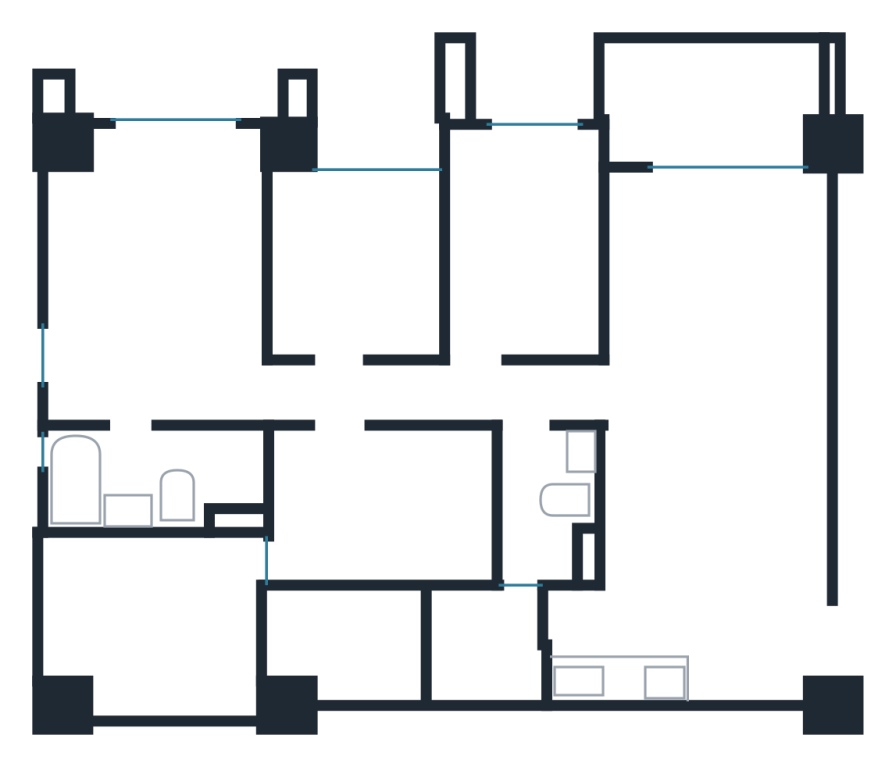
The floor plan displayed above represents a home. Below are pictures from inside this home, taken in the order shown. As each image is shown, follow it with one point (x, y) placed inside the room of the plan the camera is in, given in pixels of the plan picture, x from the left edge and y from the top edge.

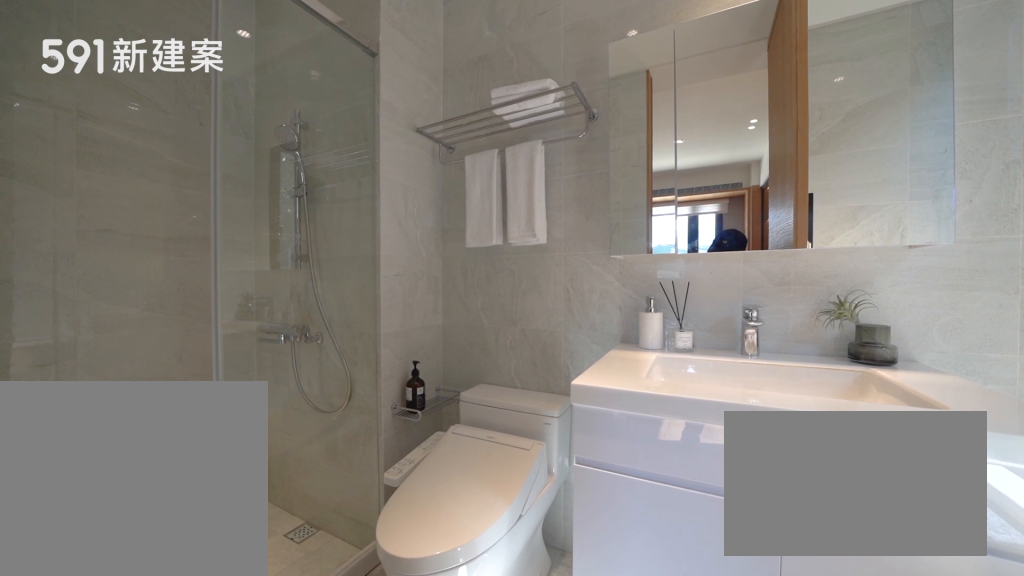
(152, 478)
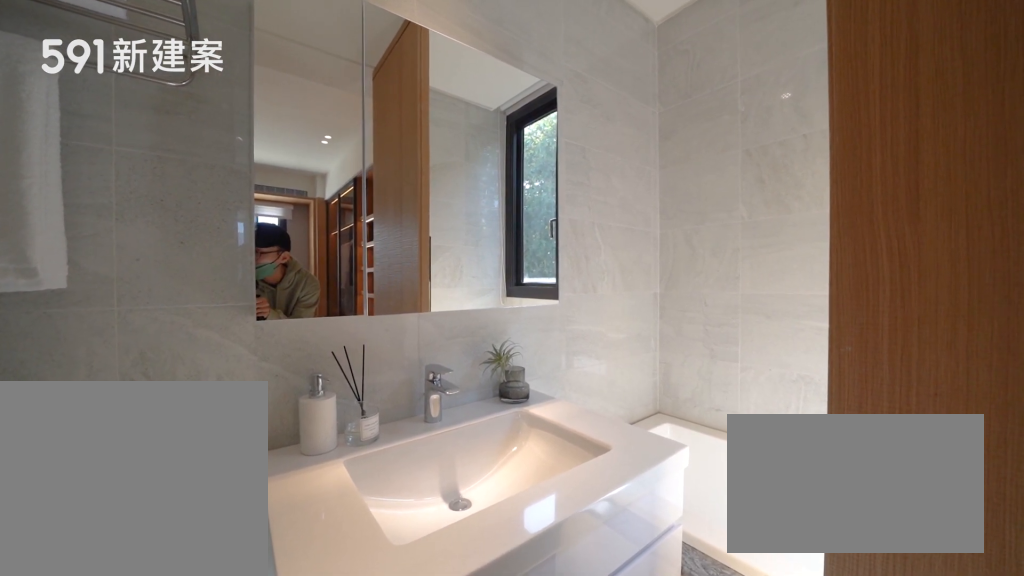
(152, 478)
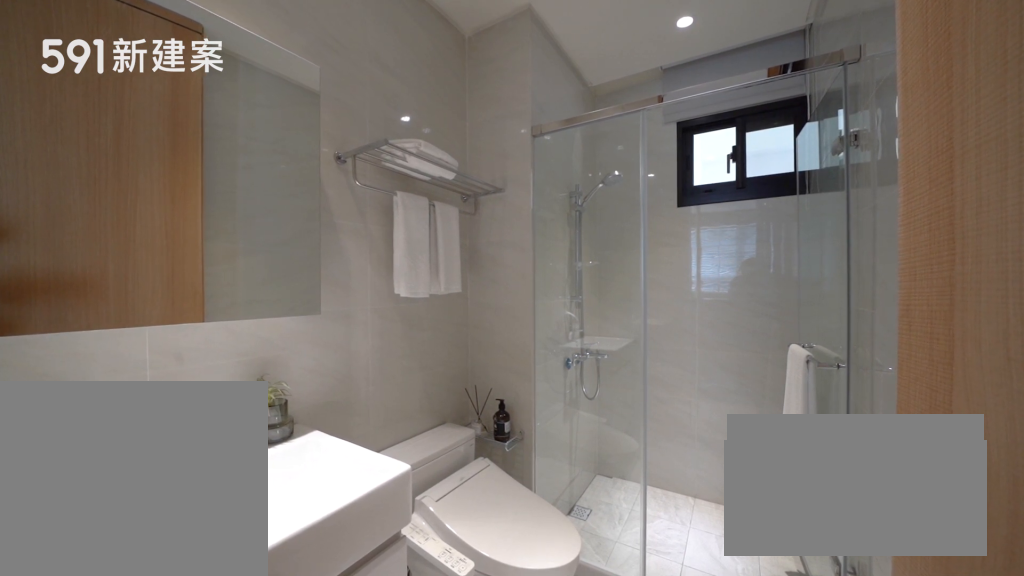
(546, 508)
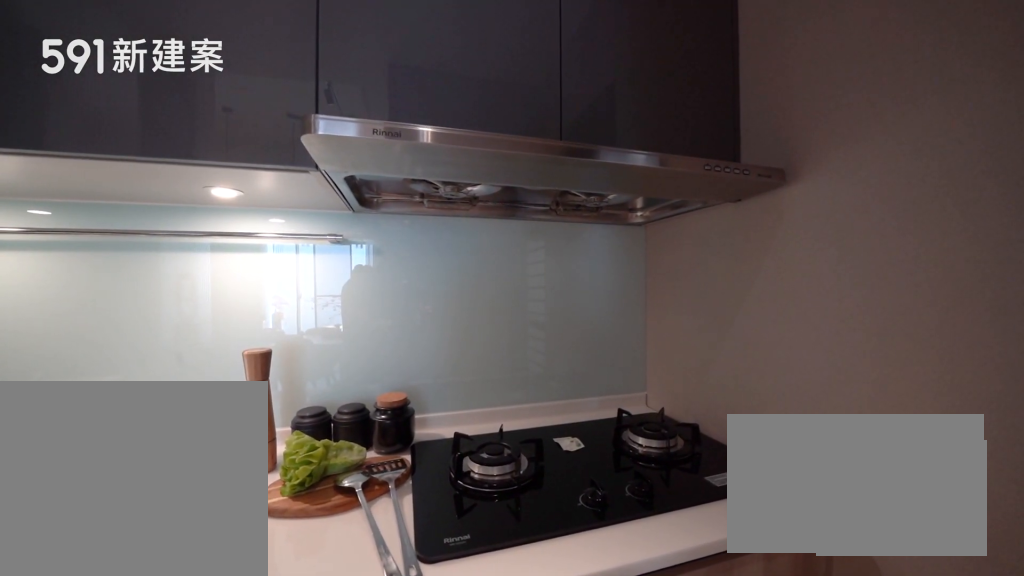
(643, 647)
